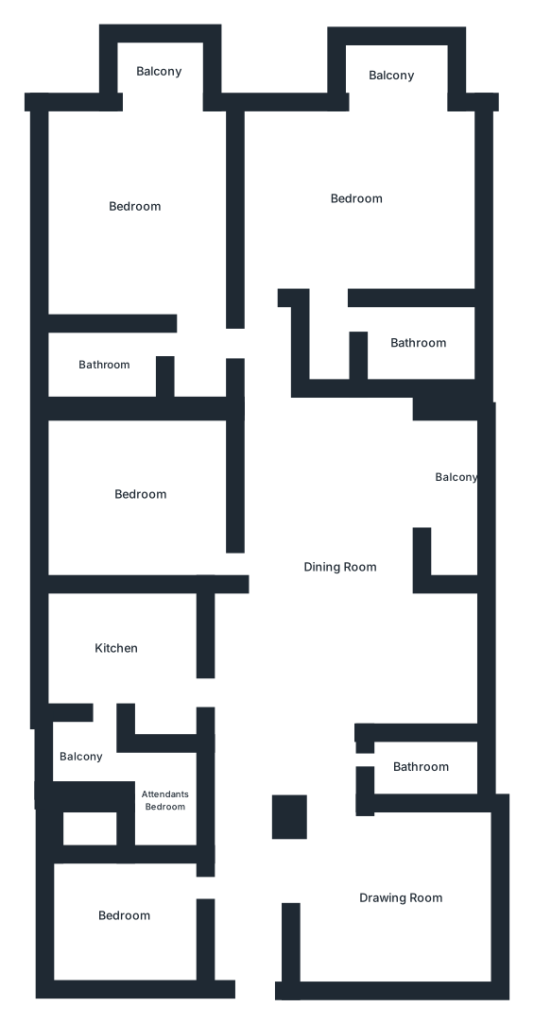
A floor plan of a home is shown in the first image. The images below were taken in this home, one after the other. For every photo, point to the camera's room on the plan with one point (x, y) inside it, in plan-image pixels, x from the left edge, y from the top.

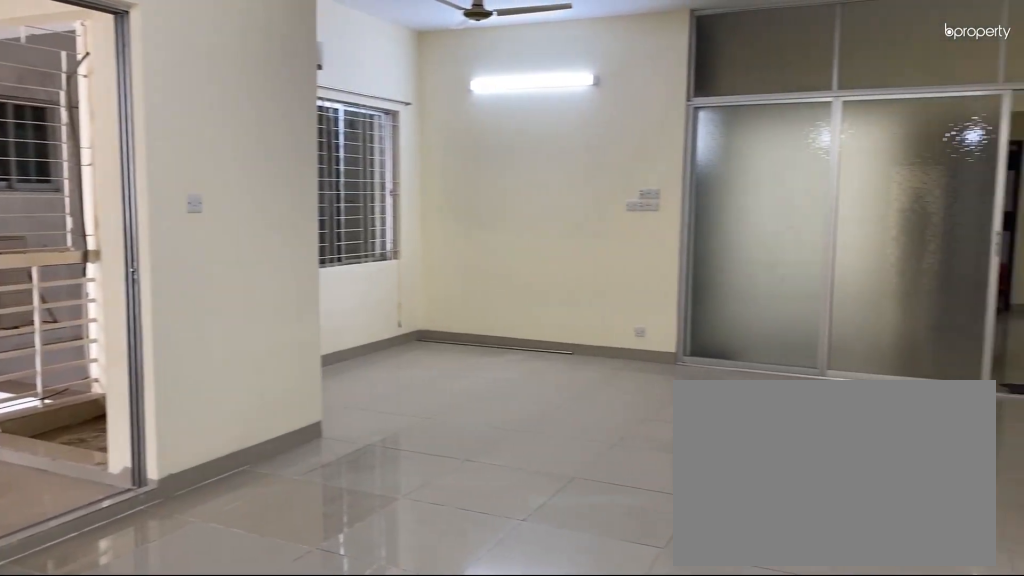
(338, 568)
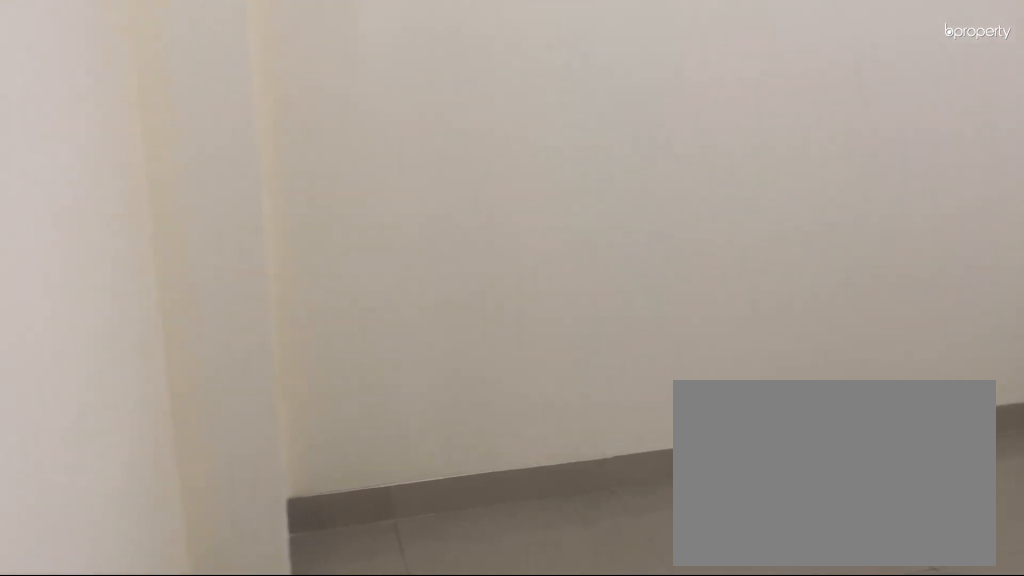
(123, 914)
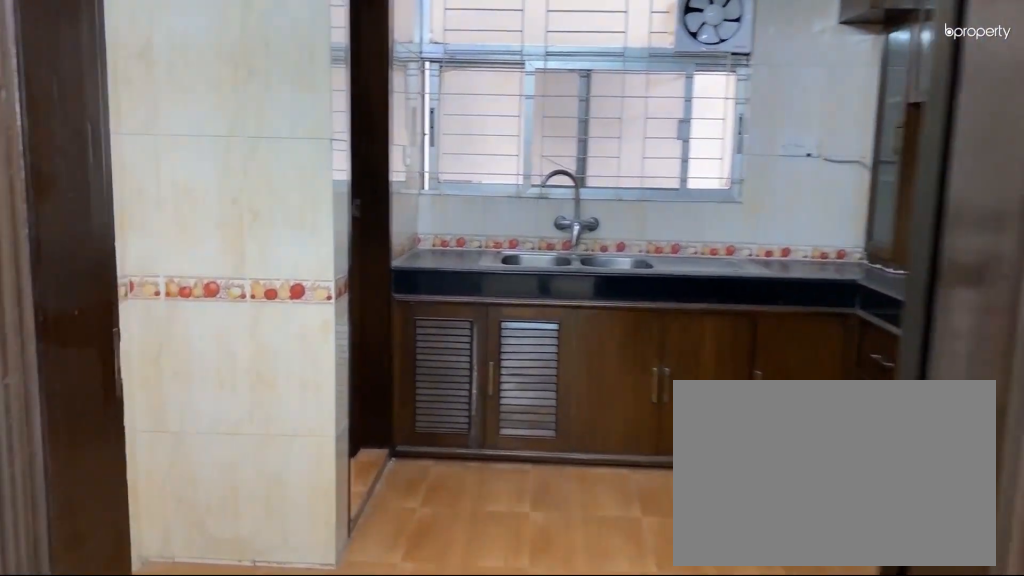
(119, 647)
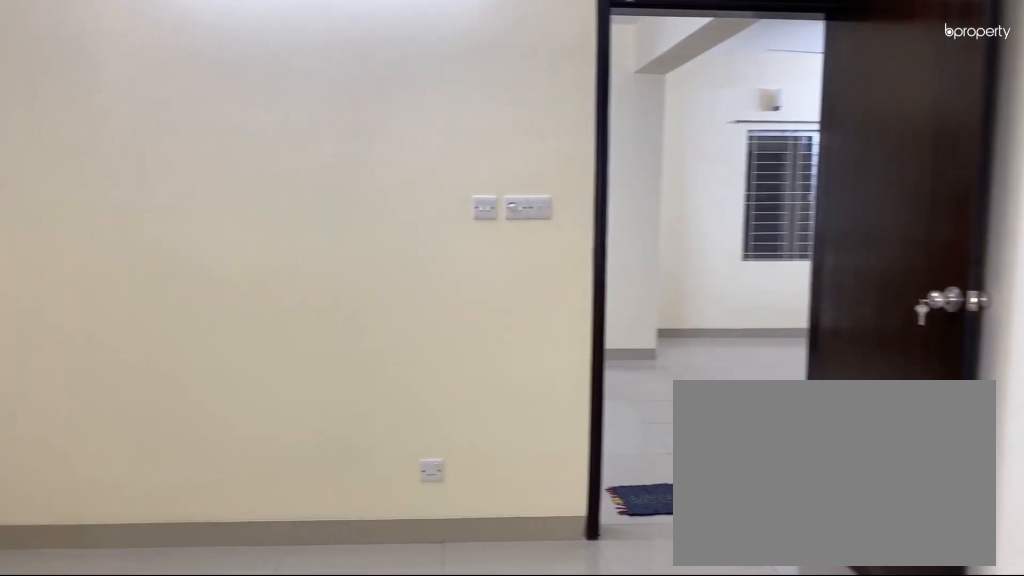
(141, 495)
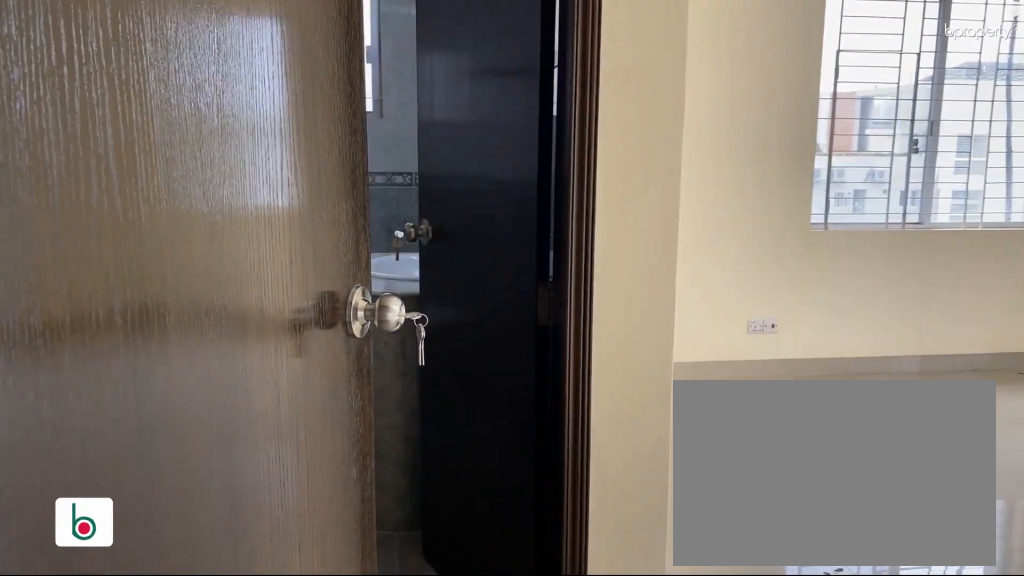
(134, 213)
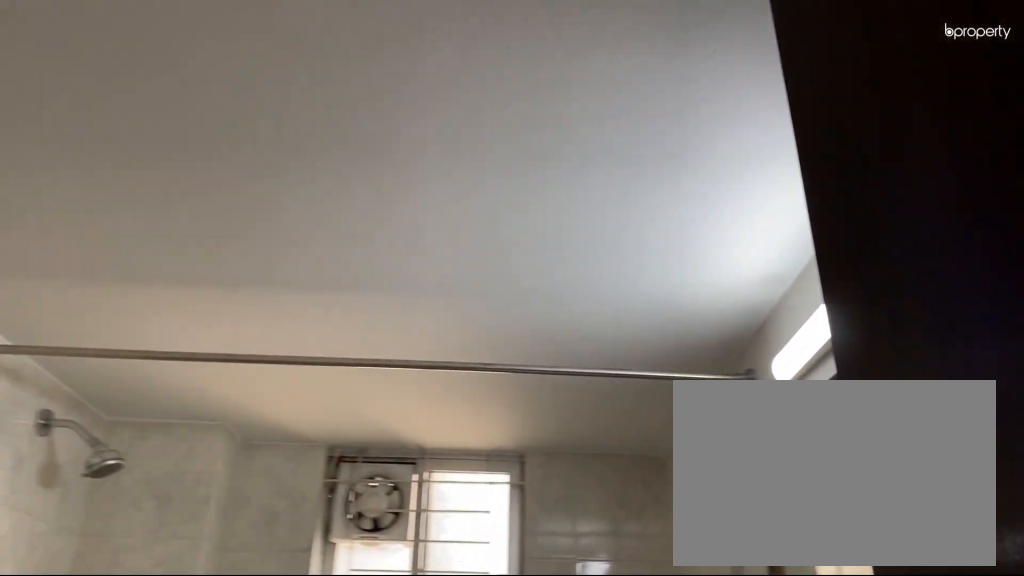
(112, 361)
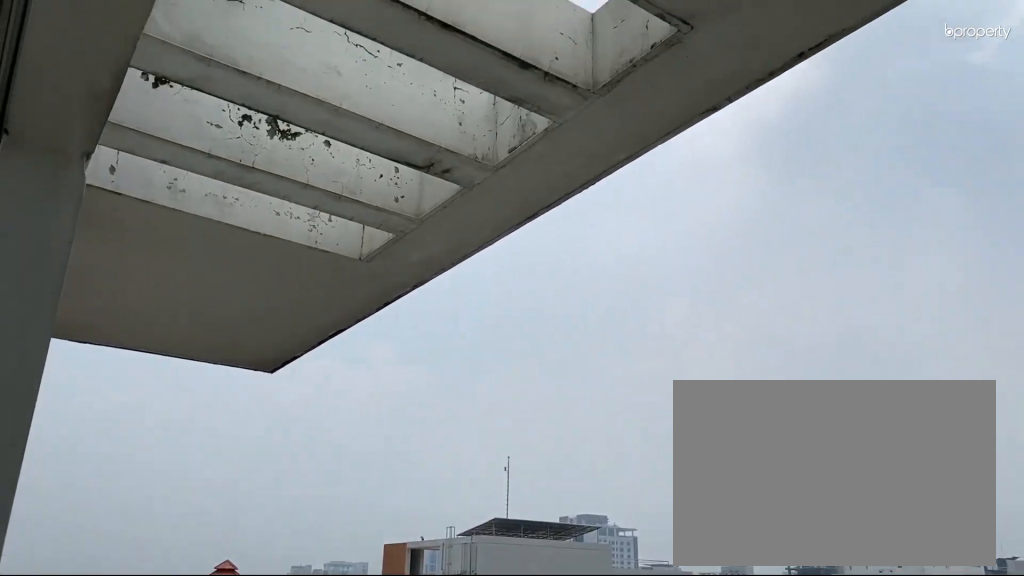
(160, 72)
